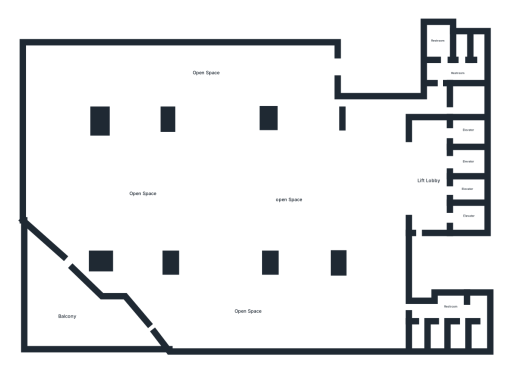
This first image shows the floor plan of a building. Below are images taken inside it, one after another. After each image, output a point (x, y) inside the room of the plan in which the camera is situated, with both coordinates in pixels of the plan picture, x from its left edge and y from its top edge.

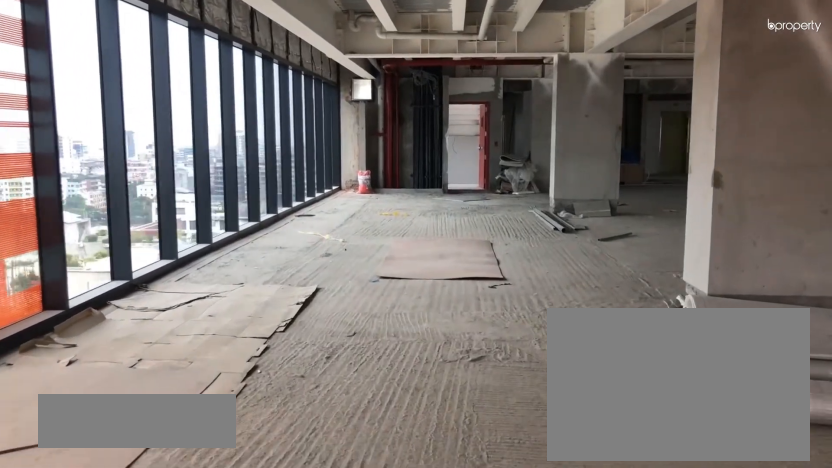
(129, 72)
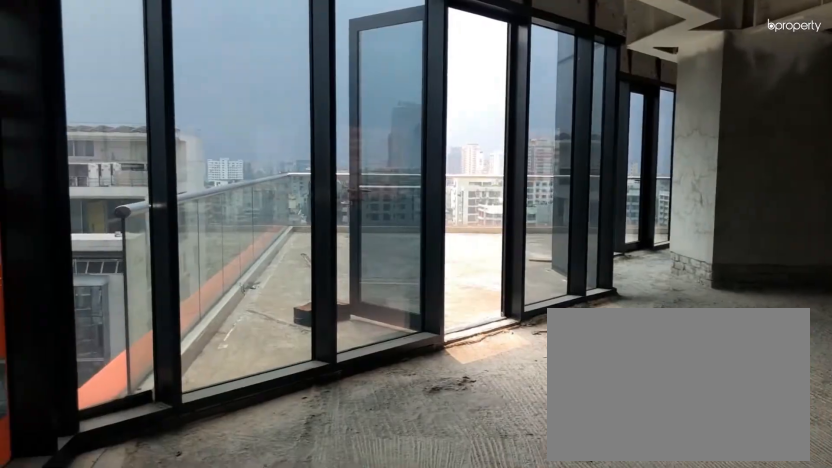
(237, 319)
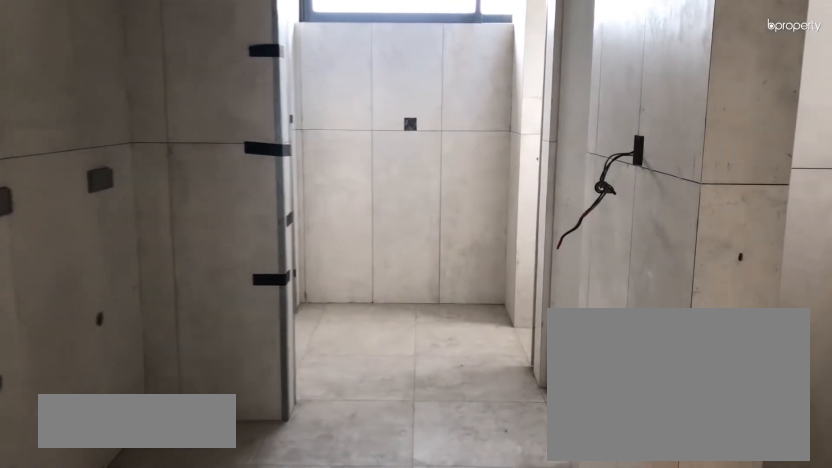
(450, 307)
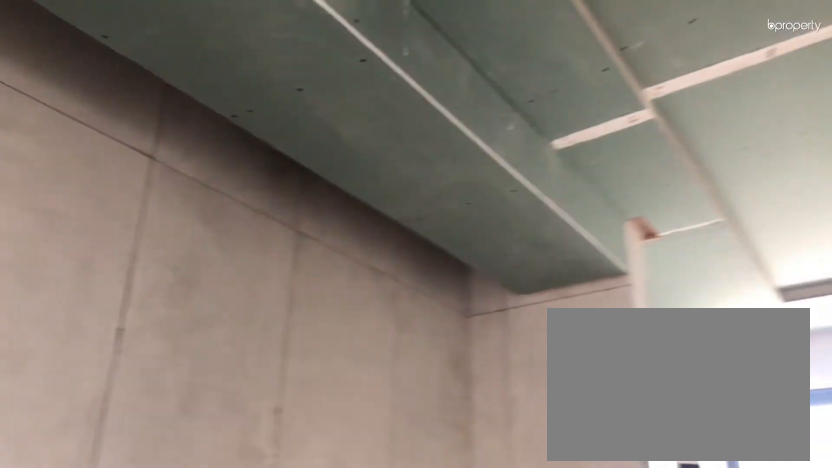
(450, 307)
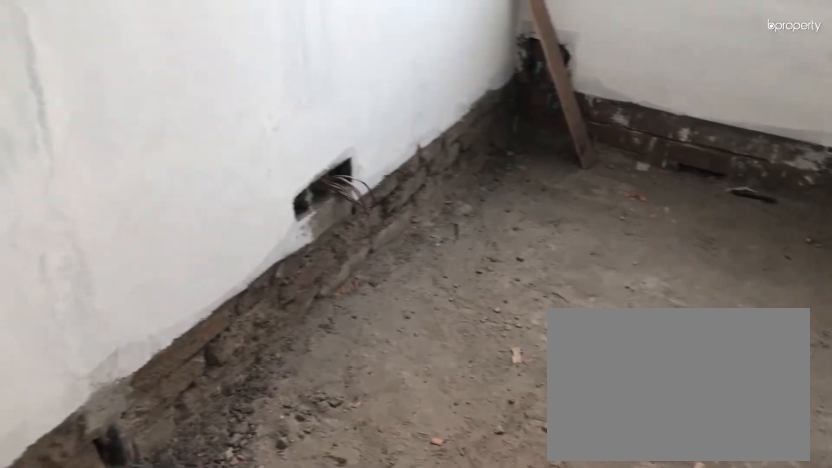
(466, 98)
